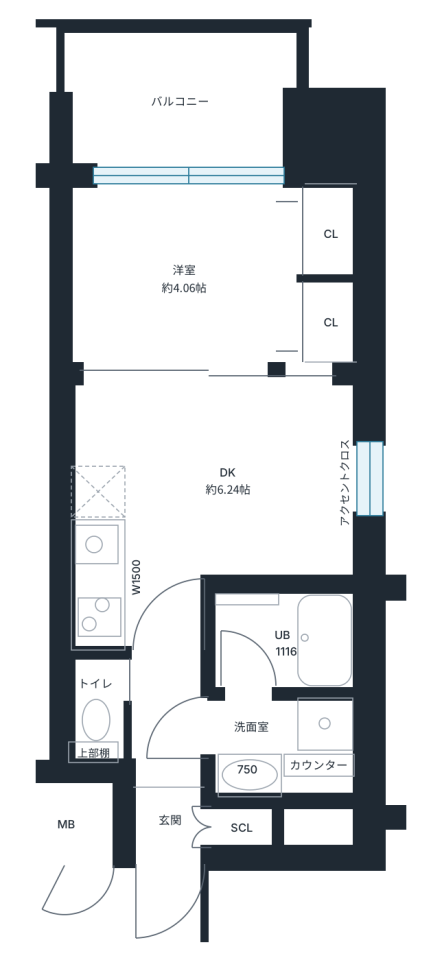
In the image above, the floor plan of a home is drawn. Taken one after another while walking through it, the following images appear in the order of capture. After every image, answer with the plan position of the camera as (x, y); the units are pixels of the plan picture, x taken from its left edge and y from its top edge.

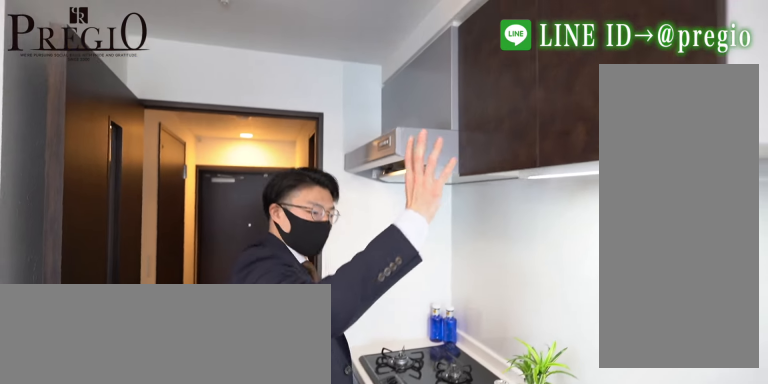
(100, 586)
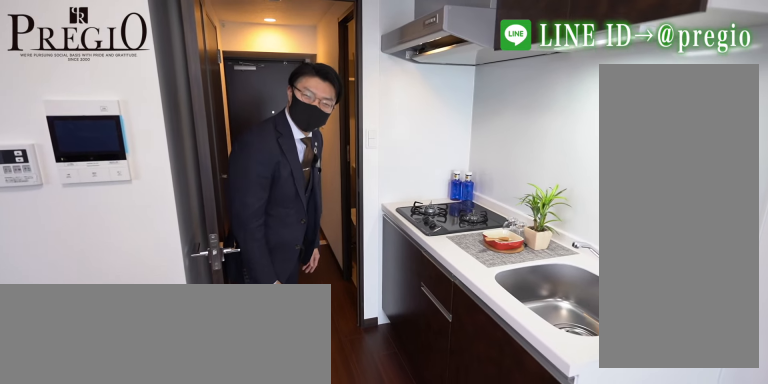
(99, 584)
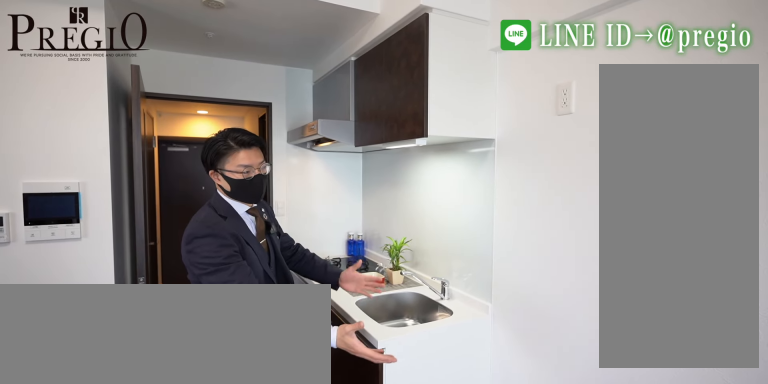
(97, 487)
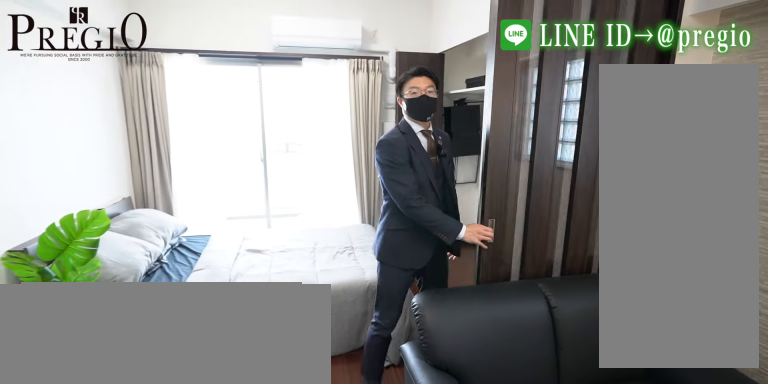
(192, 380)
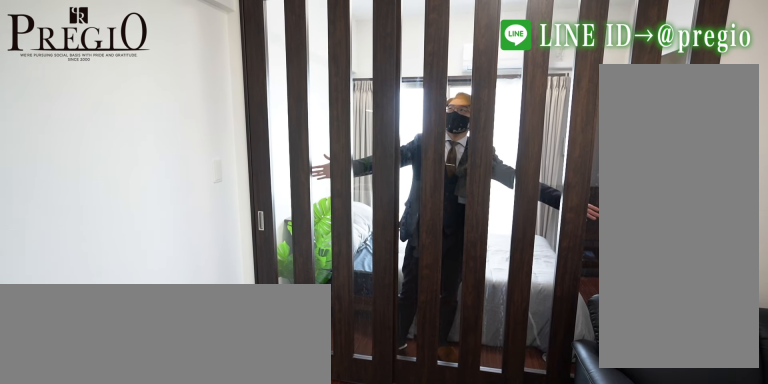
(194, 380)
